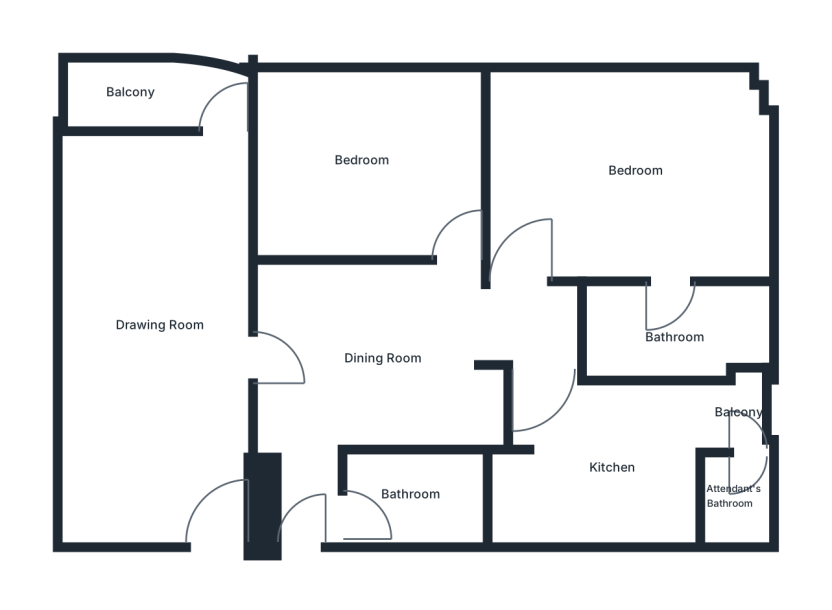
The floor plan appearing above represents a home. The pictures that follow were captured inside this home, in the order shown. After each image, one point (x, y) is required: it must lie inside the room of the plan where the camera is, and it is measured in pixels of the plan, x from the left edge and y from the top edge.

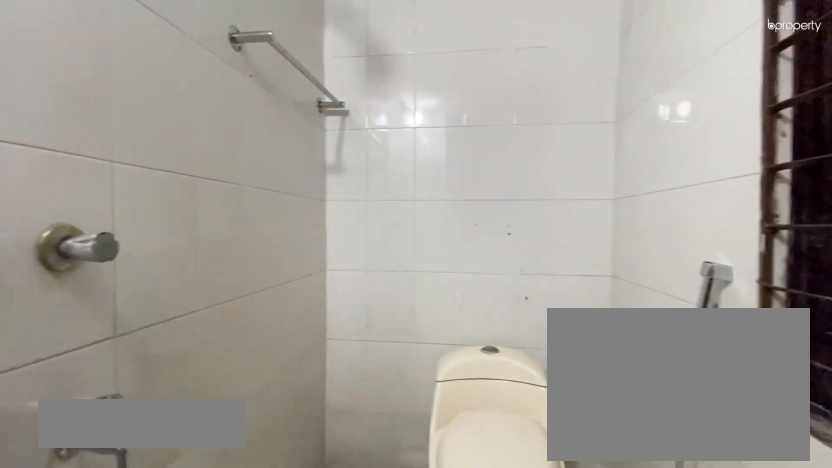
(404, 504)
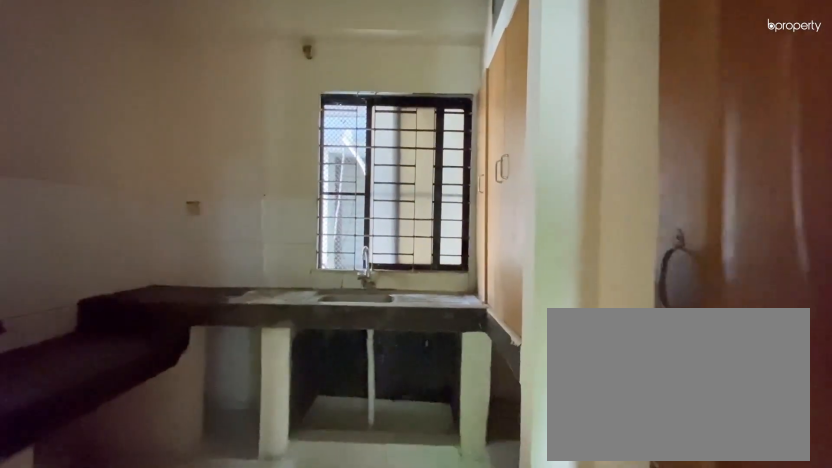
(599, 466)
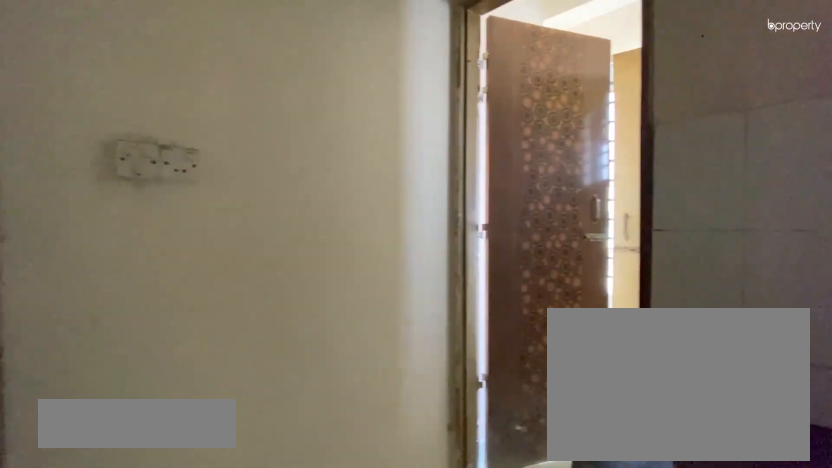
(599, 466)
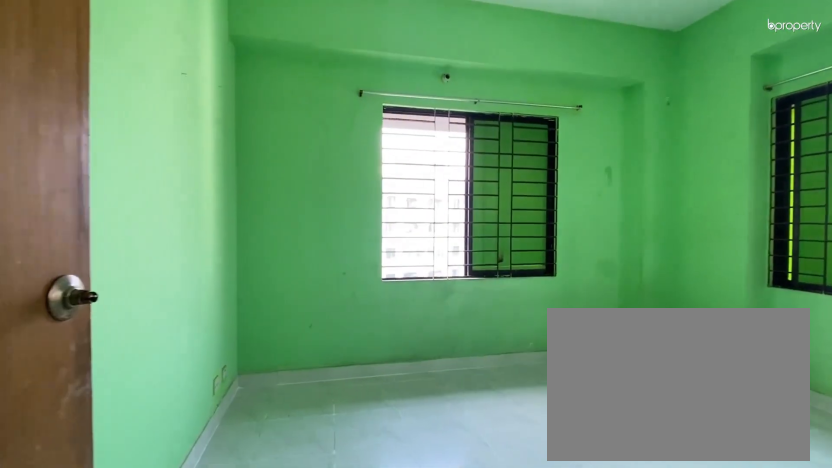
(631, 187)
